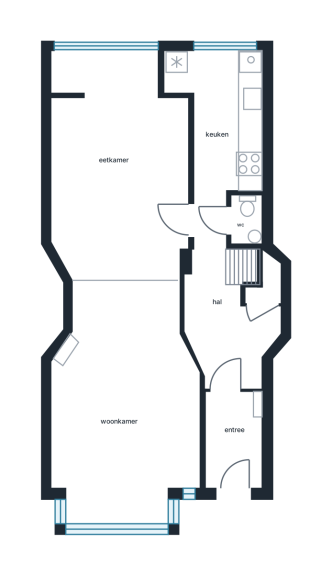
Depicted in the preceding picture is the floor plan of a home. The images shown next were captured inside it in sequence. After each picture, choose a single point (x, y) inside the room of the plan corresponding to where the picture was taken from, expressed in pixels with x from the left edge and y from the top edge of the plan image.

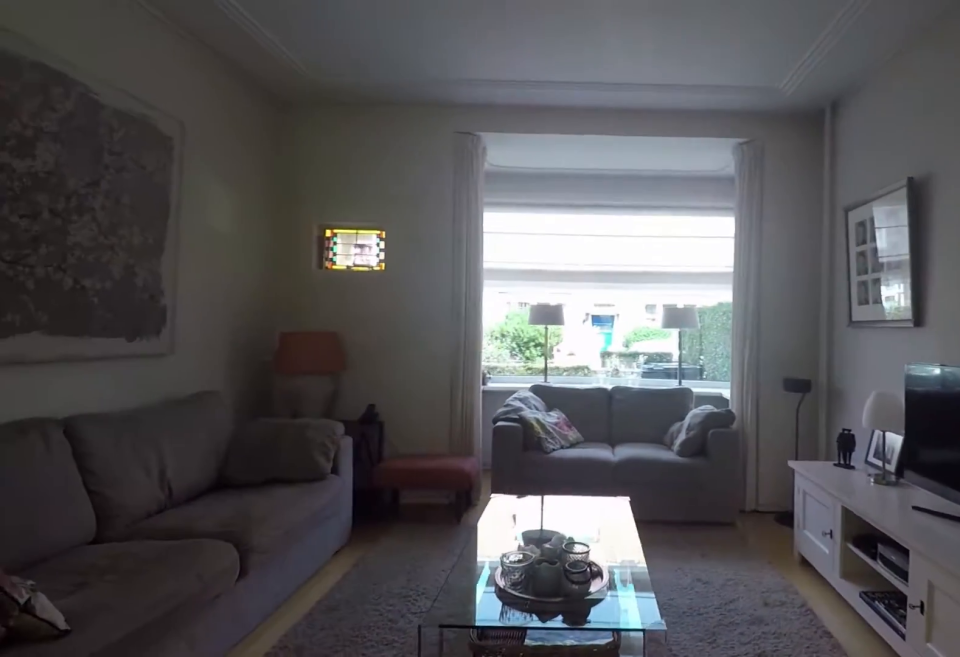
(129, 318)
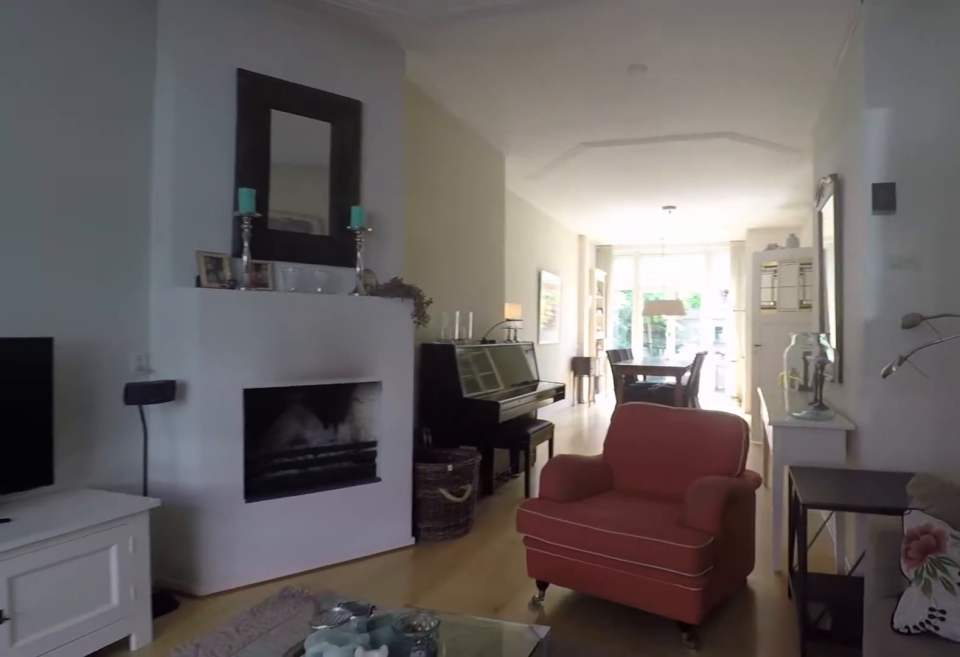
(129, 318)
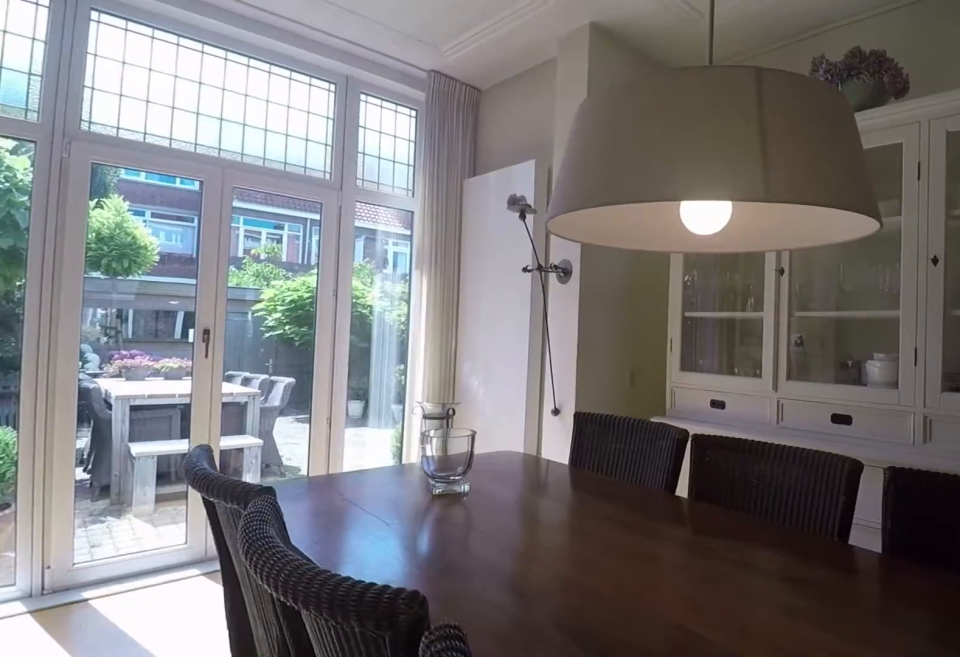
(117, 169)
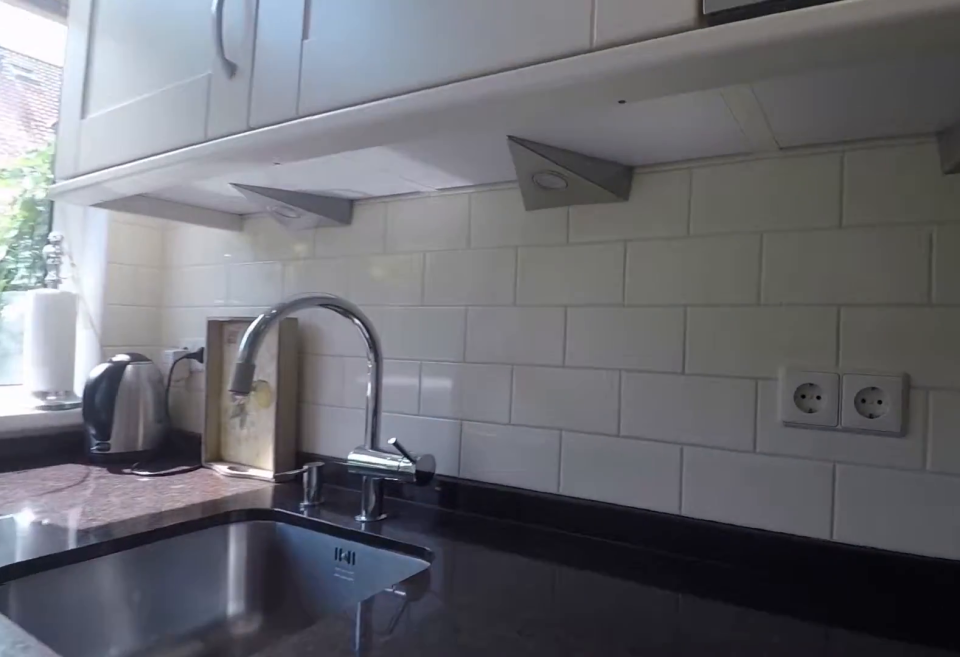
(234, 119)
